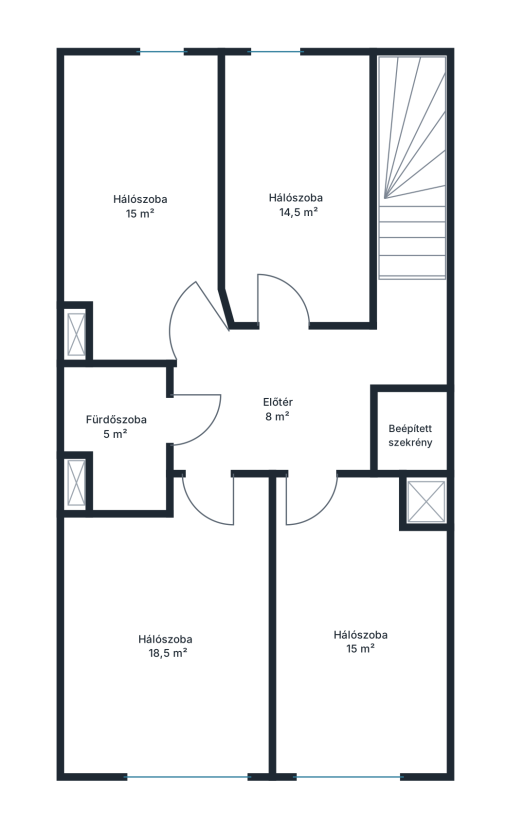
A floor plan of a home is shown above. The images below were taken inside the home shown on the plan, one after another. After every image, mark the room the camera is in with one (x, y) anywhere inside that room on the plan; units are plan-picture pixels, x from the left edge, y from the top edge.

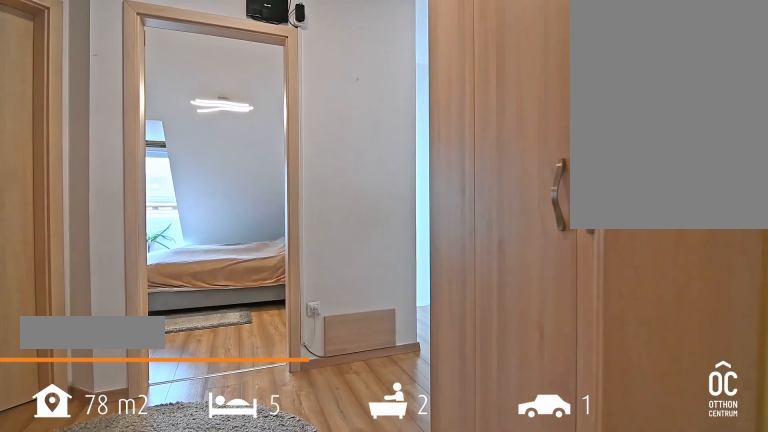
(275, 402)
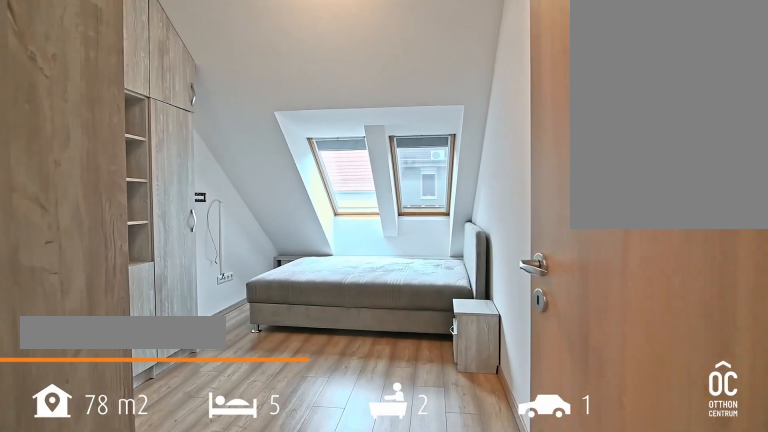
(366, 643)
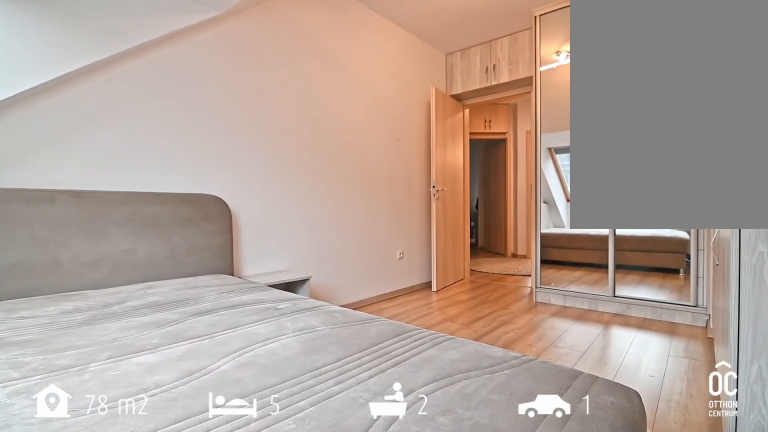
(367, 643)
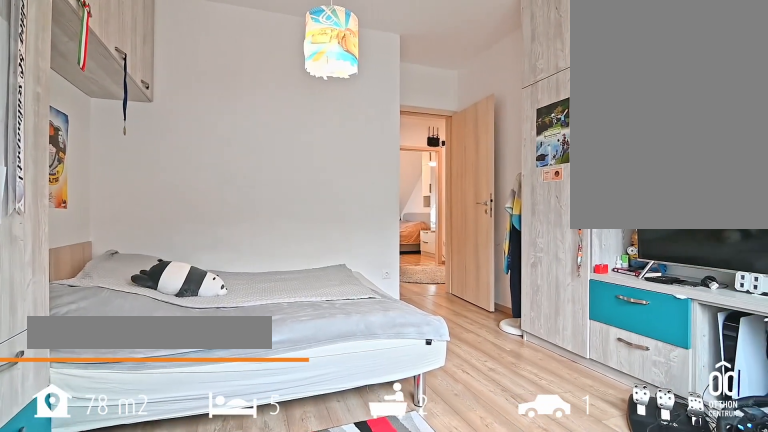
(165, 644)
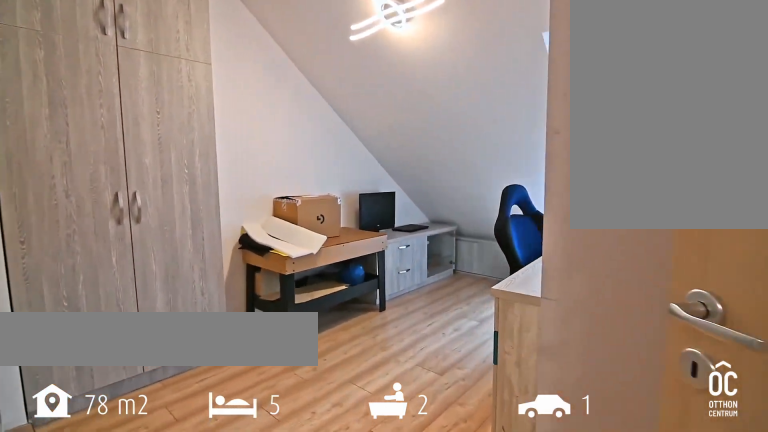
(141, 201)
